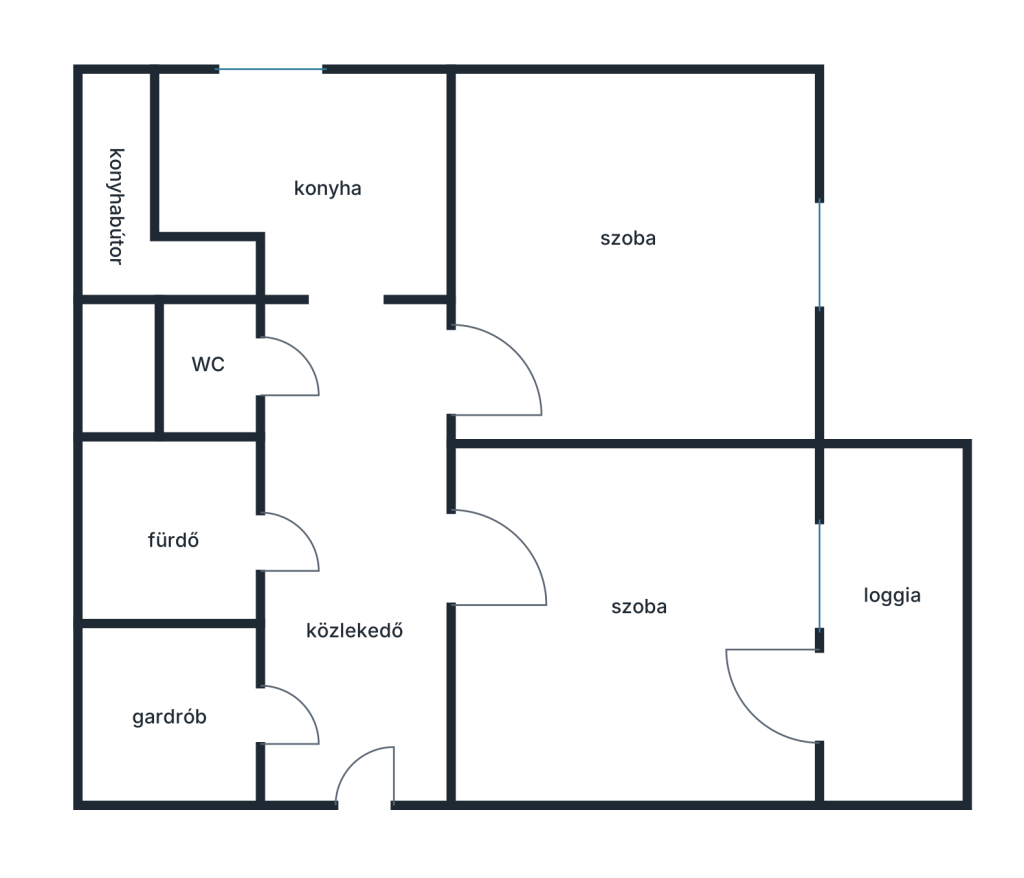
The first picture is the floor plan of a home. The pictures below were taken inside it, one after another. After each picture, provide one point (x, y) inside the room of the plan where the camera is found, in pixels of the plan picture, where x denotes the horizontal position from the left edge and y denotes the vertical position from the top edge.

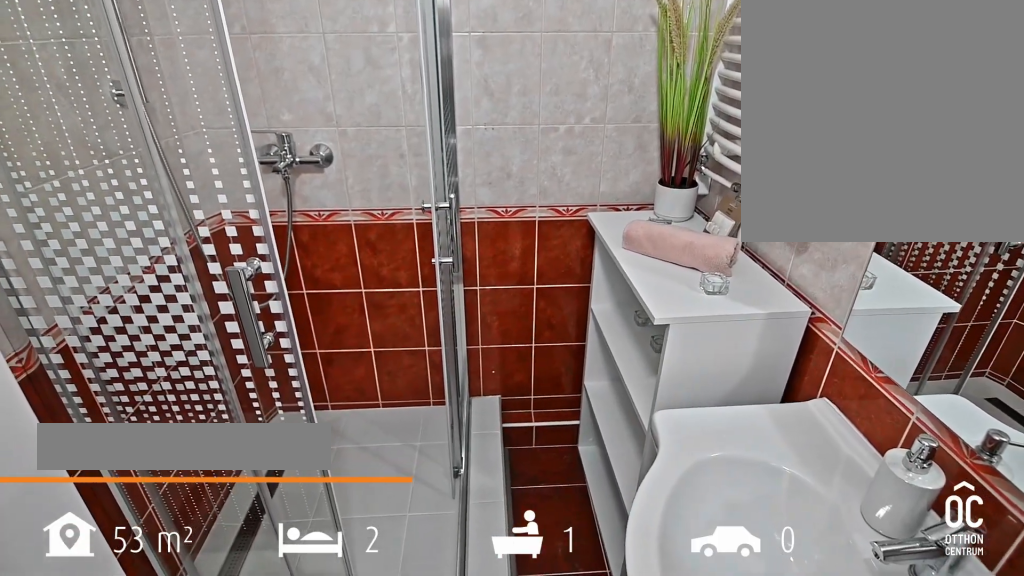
(171, 537)
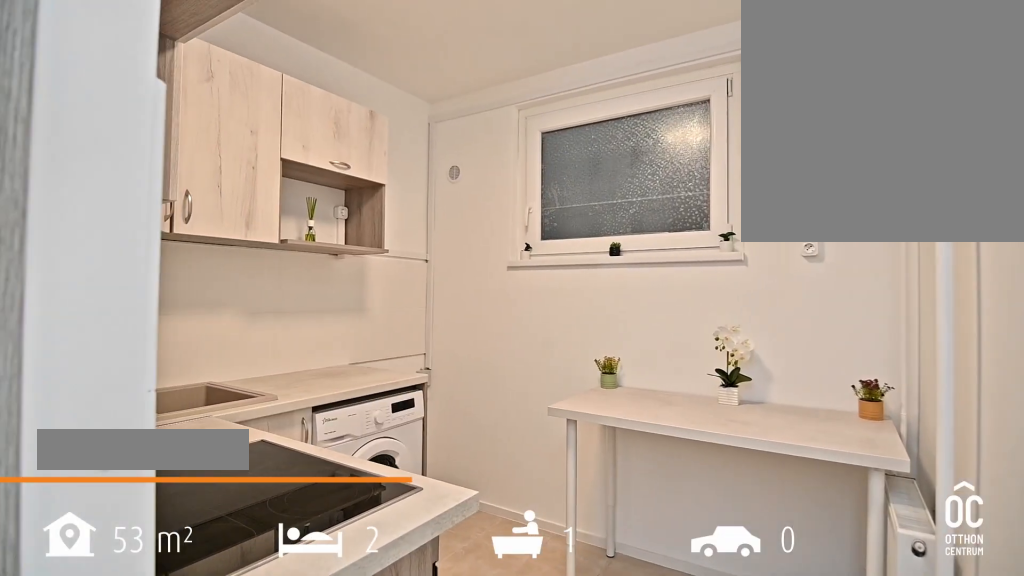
(272, 191)
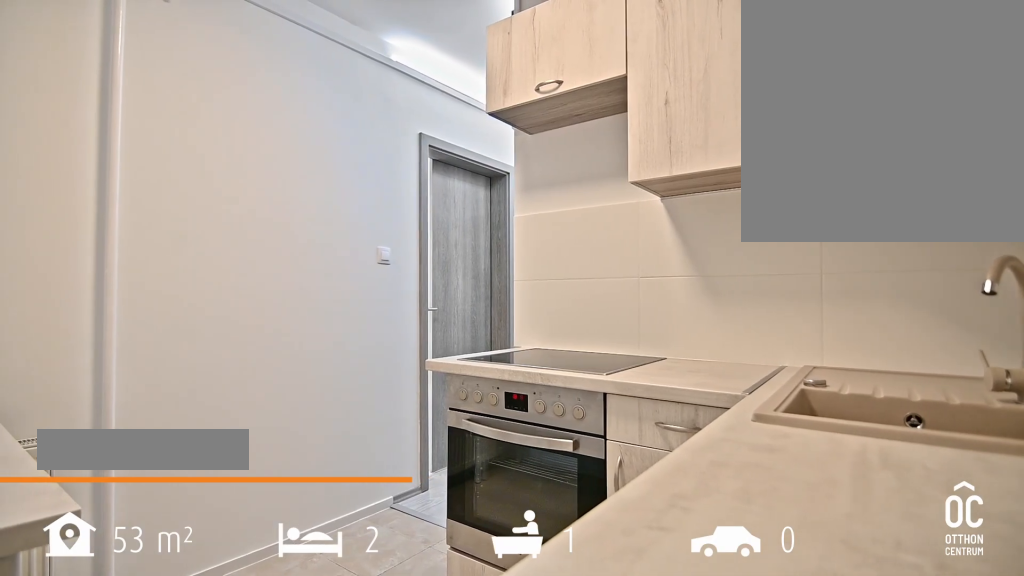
(272, 191)
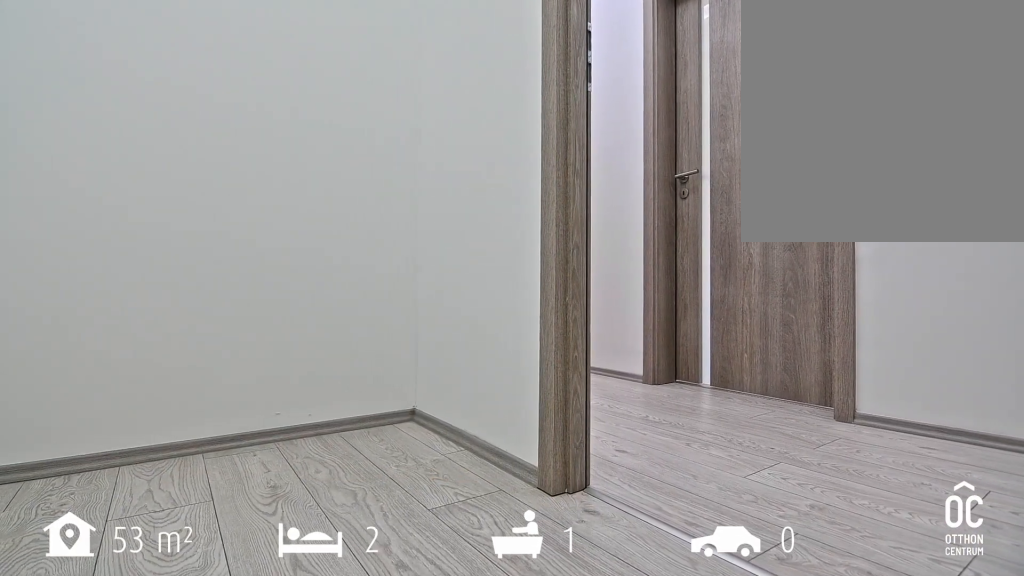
(170, 719)
